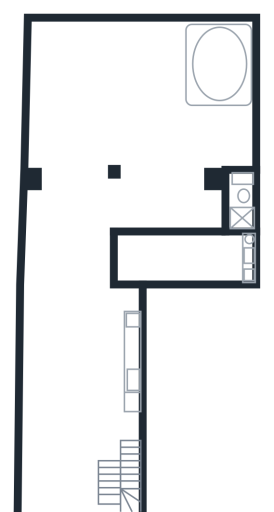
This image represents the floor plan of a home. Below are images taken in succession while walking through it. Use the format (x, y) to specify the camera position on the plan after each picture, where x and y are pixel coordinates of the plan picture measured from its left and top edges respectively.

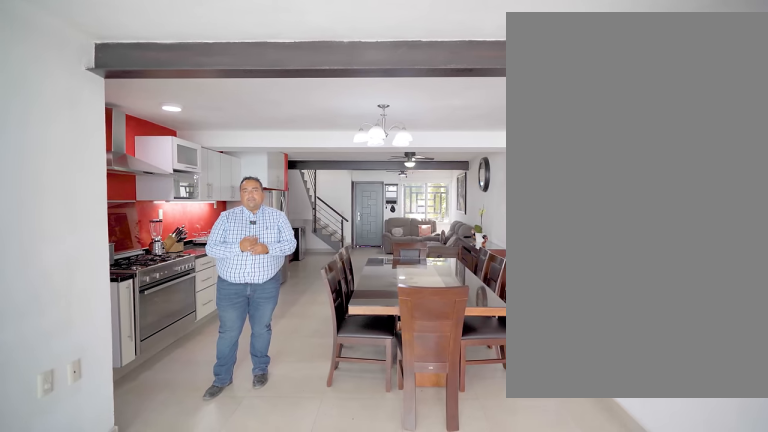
(100, 311)
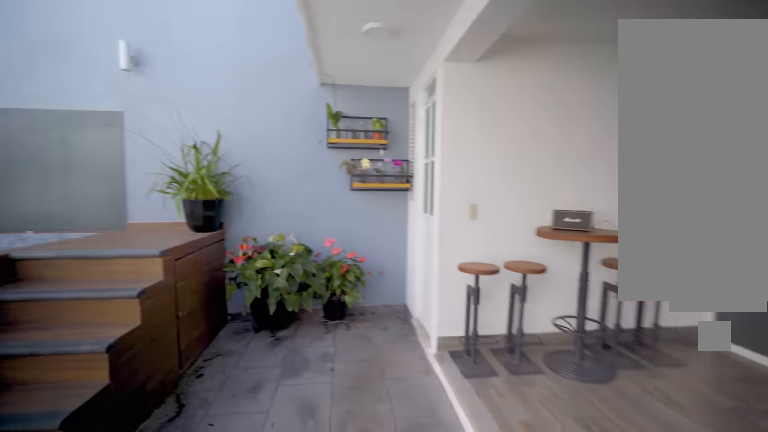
(122, 220)
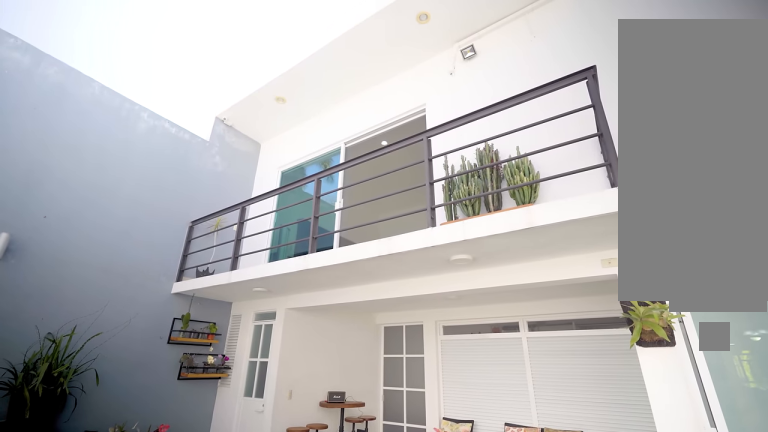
(127, 99)
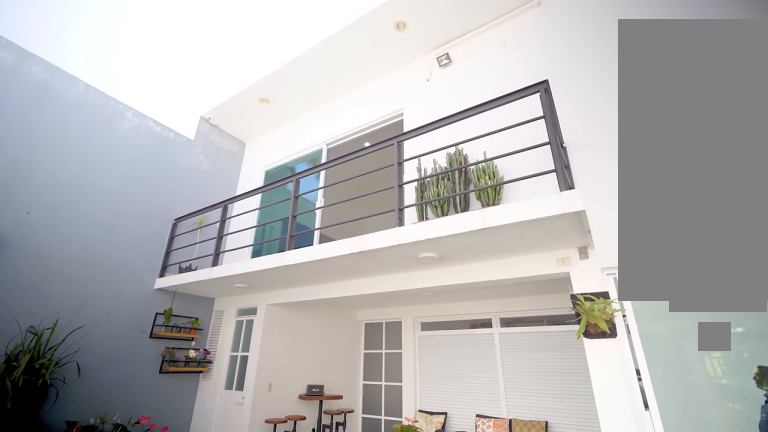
(124, 96)
